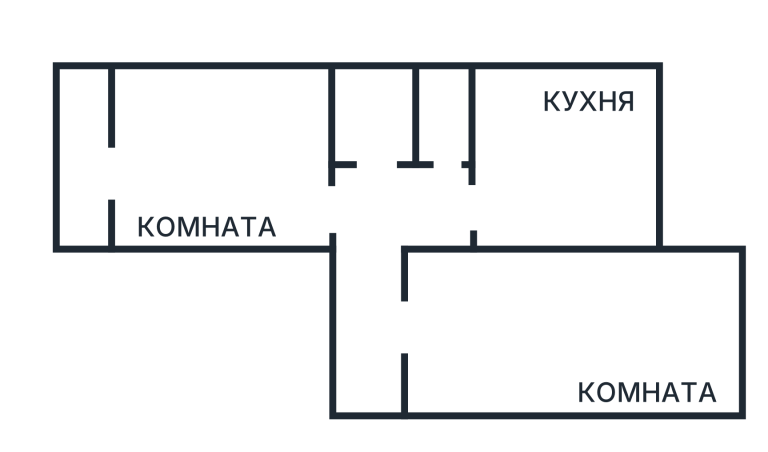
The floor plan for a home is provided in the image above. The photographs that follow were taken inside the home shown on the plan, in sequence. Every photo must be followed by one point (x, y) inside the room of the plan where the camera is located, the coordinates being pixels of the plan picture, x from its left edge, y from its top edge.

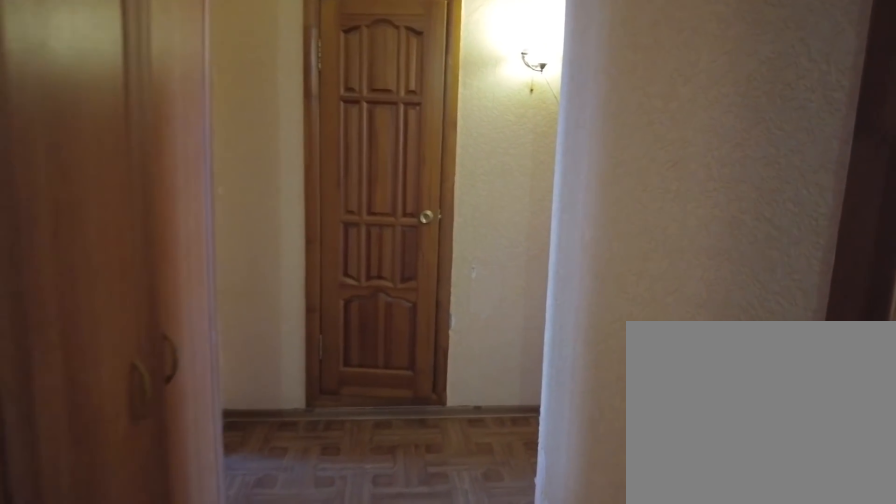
(378, 381)
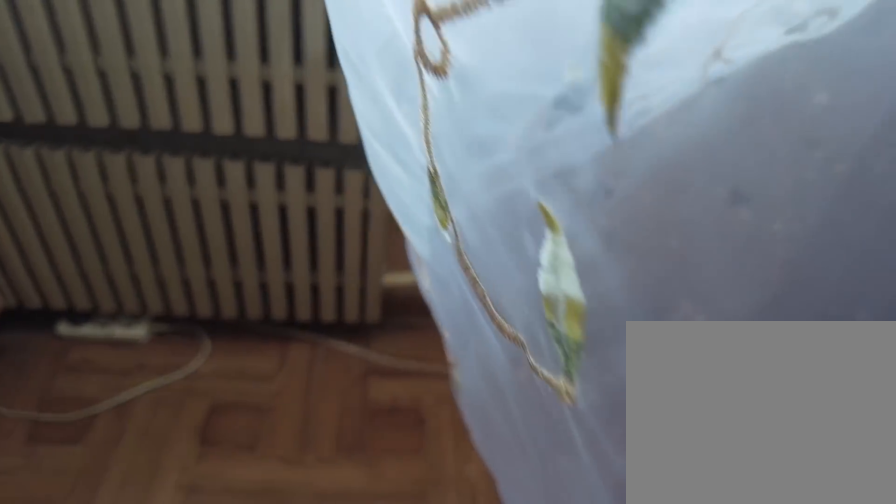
(502, 361)
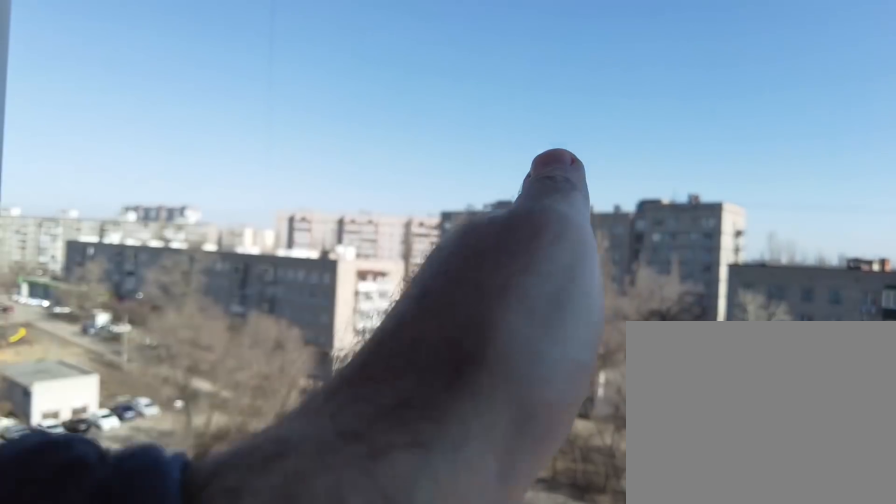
(502, 361)
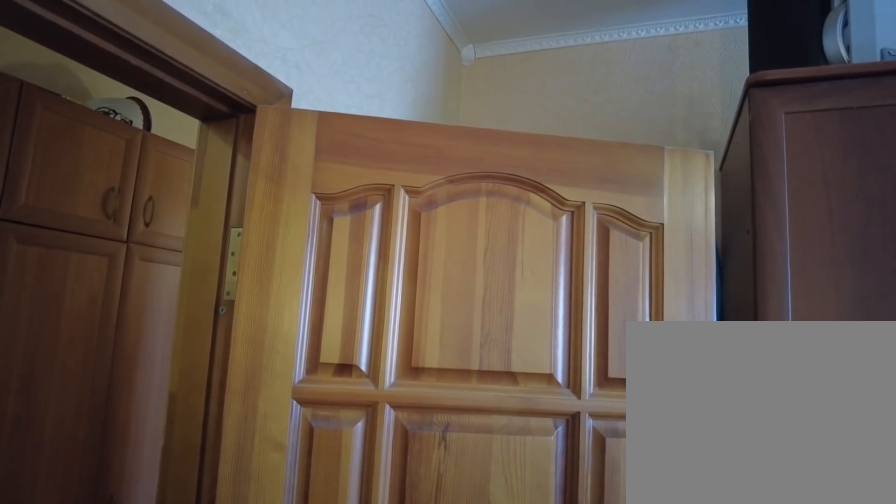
(410, 341)
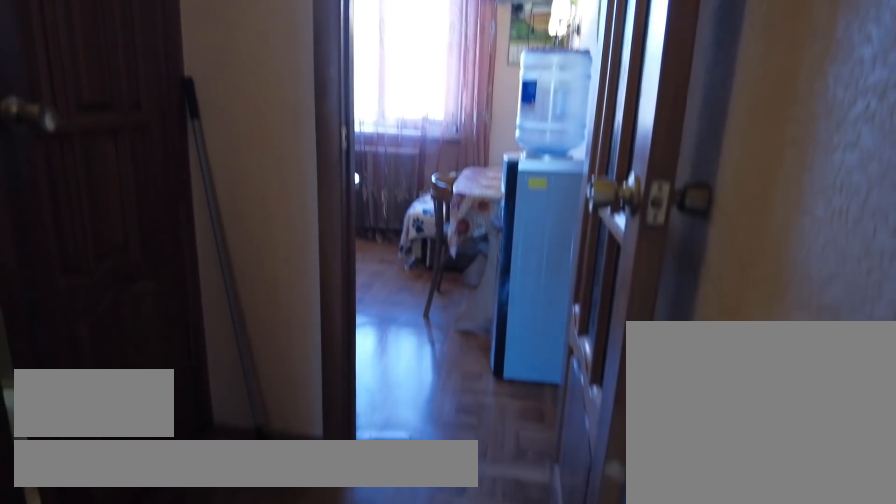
(377, 271)
